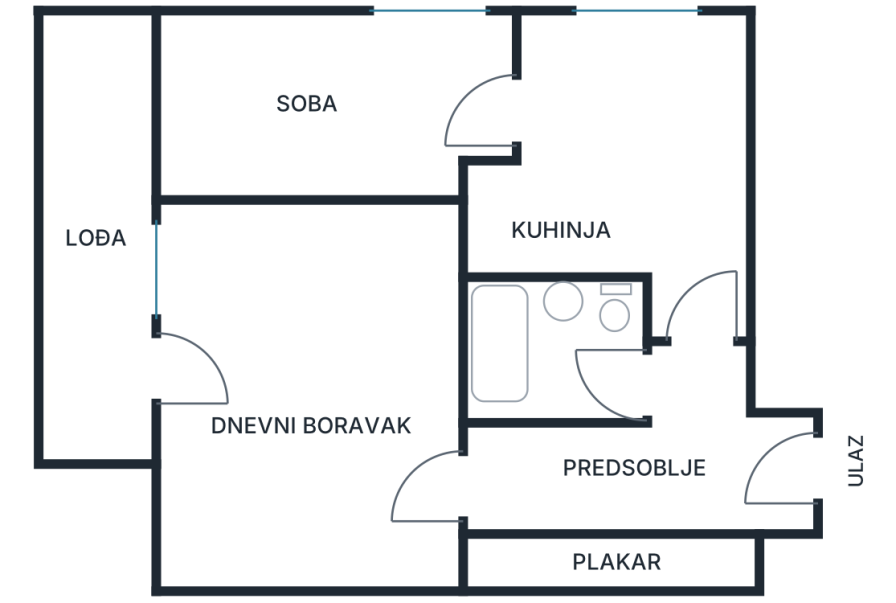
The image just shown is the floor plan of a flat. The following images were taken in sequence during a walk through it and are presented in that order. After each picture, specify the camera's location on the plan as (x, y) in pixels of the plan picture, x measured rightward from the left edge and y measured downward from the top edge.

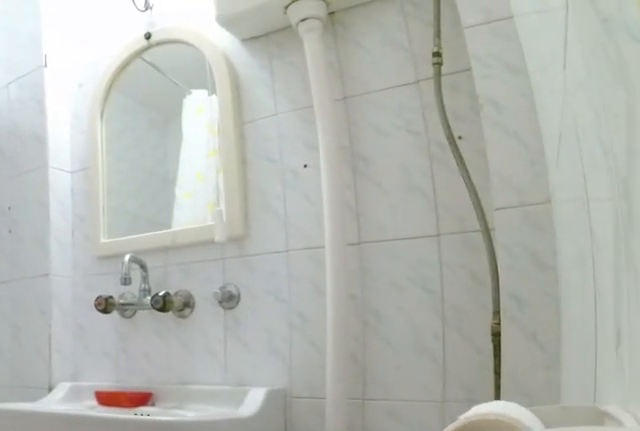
(658, 377)
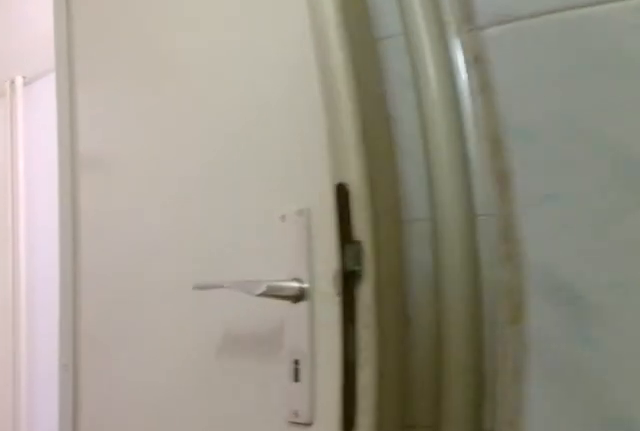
(552, 321)
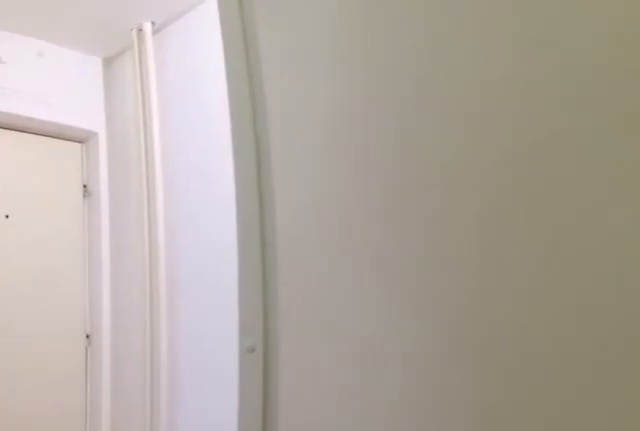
(587, 344)
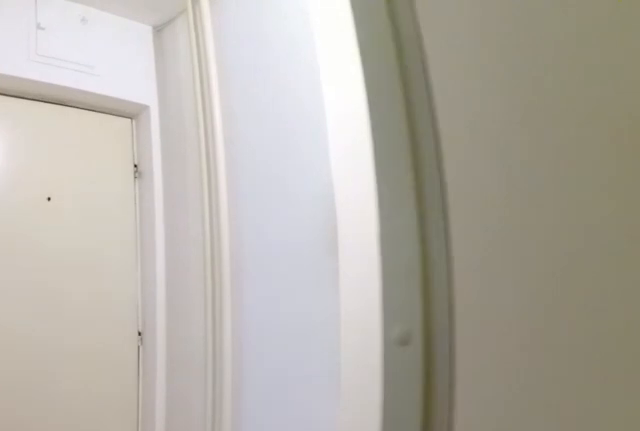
(610, 360)
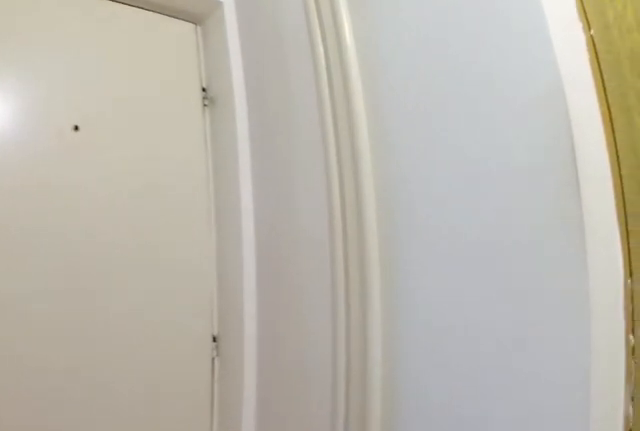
(674, 407)
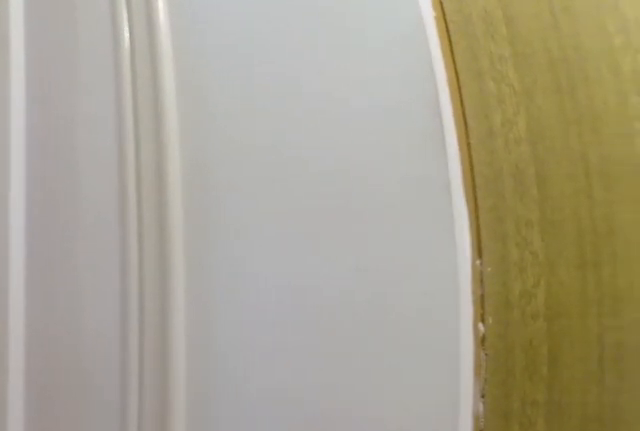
(692, 412)
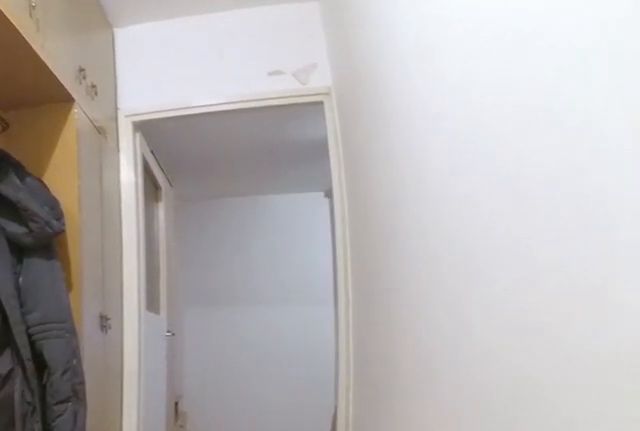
(647, 478)
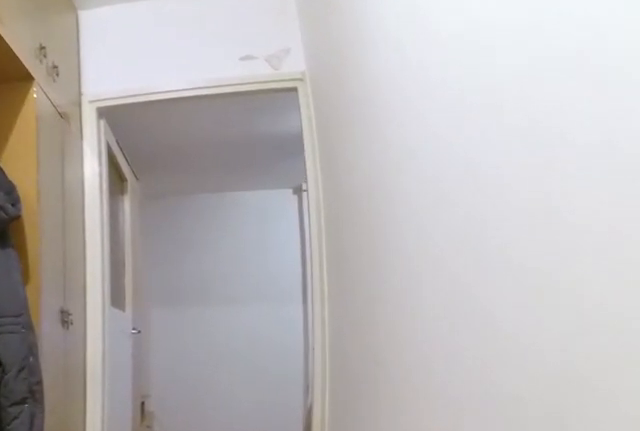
(635, 478)
